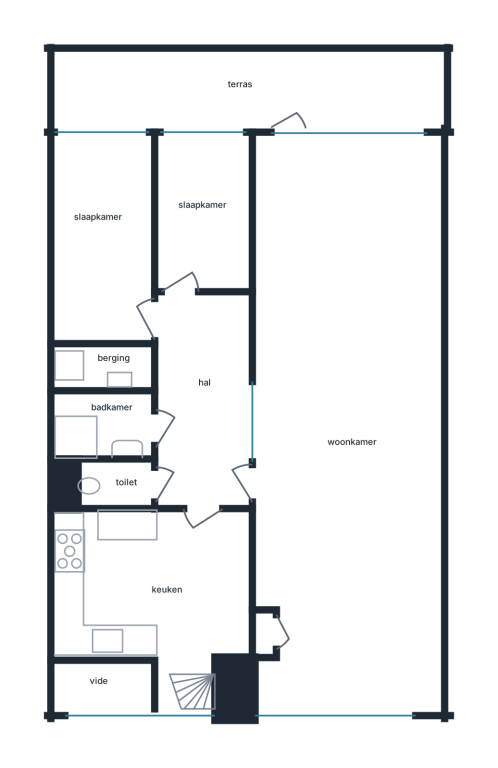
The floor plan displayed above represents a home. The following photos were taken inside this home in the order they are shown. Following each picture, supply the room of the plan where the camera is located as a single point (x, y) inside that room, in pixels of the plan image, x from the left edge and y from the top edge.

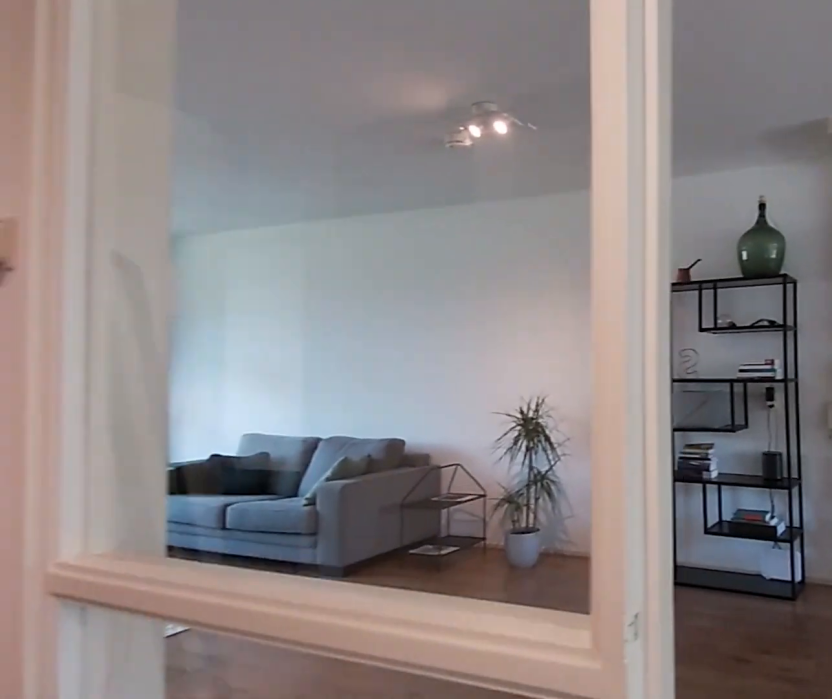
(203, 401)
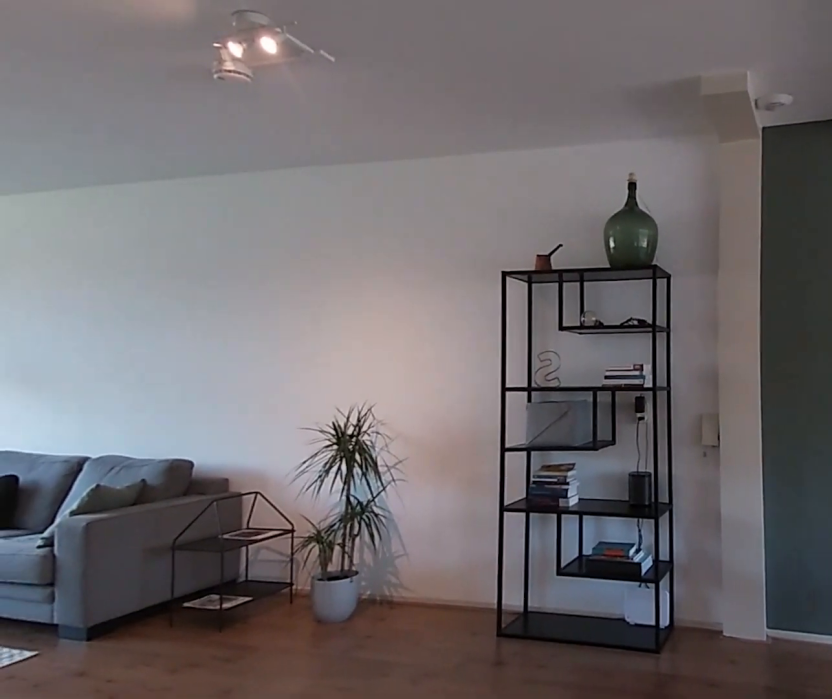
(359, 279)
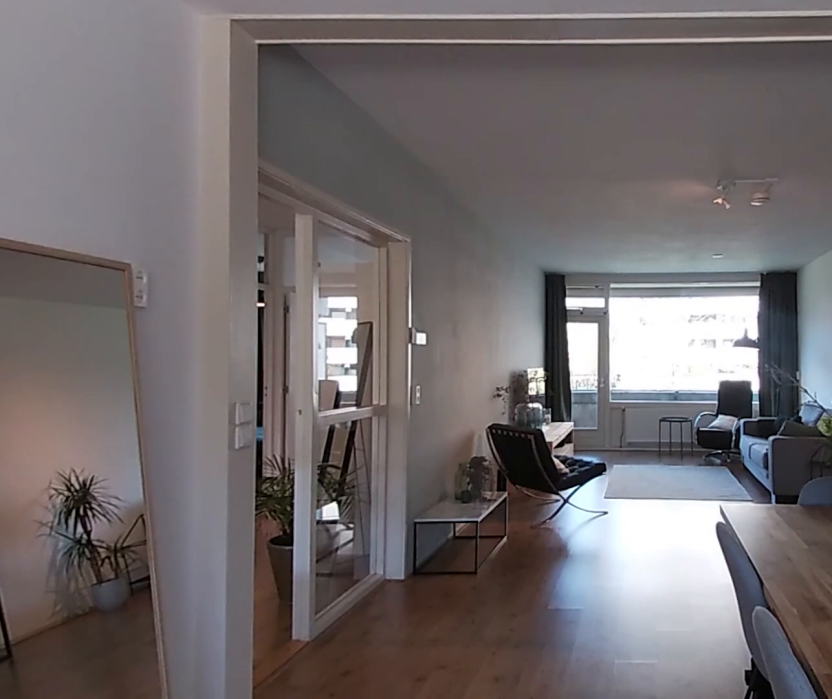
(359, 279)
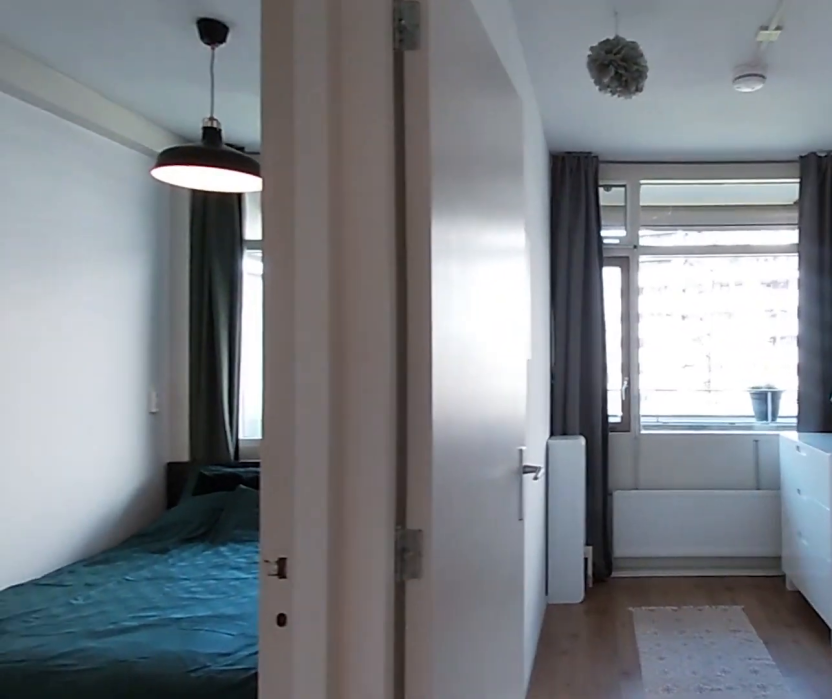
(203, 402)
